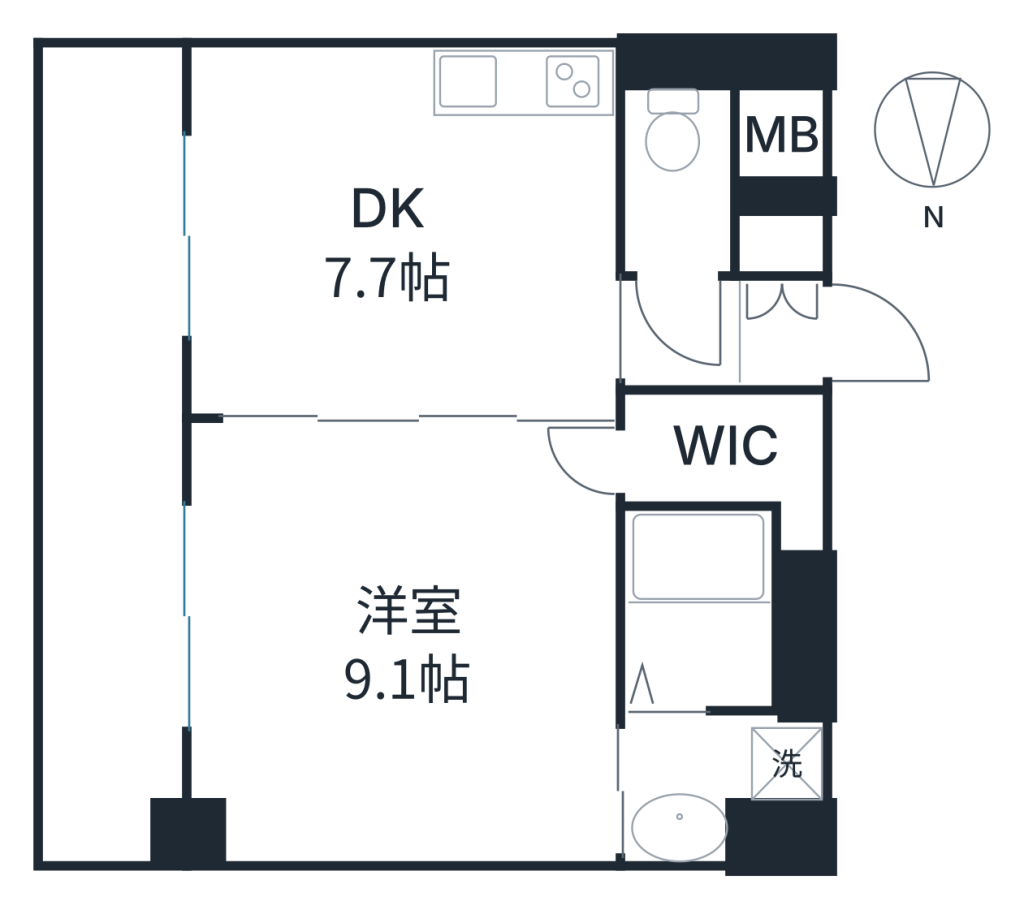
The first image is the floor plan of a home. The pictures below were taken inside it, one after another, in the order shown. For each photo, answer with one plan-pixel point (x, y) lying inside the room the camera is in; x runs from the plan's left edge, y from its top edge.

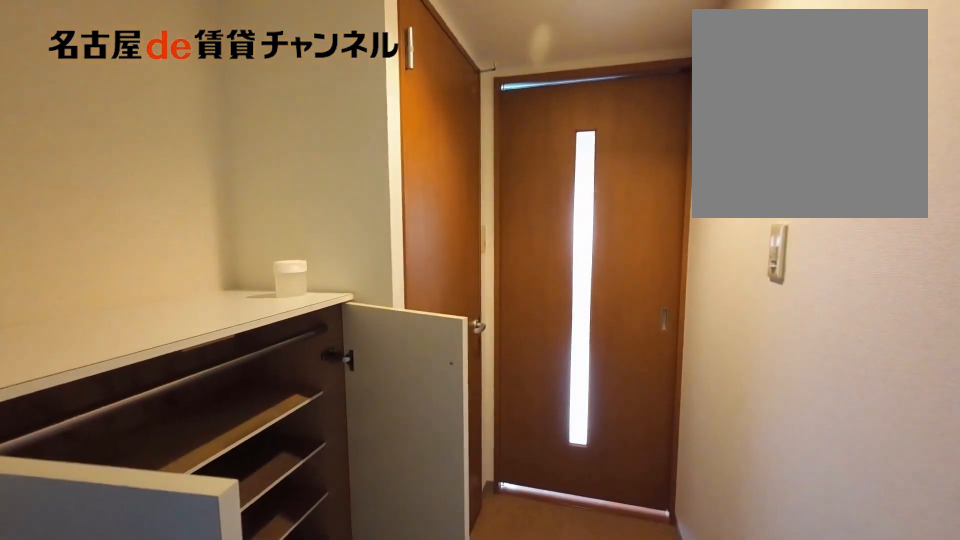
(728, 316)
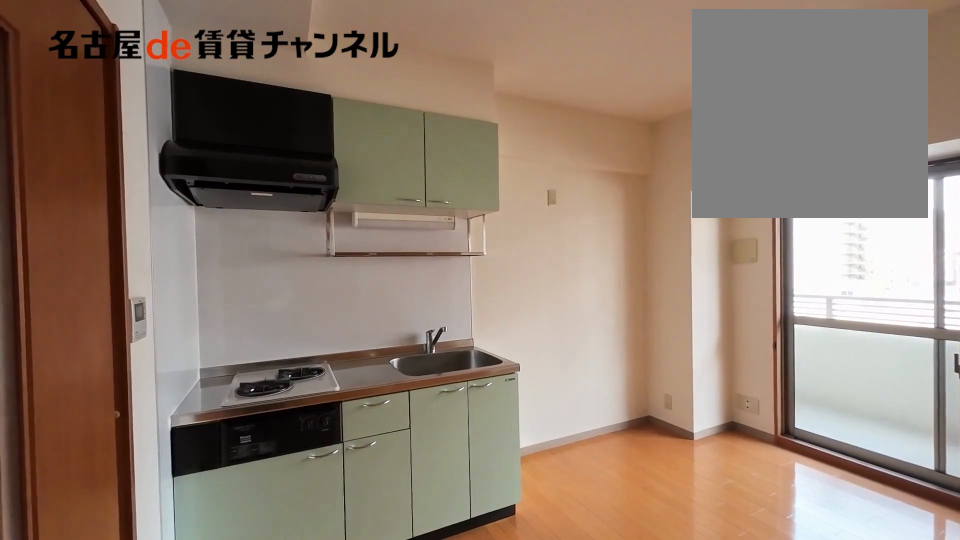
(398, 232)
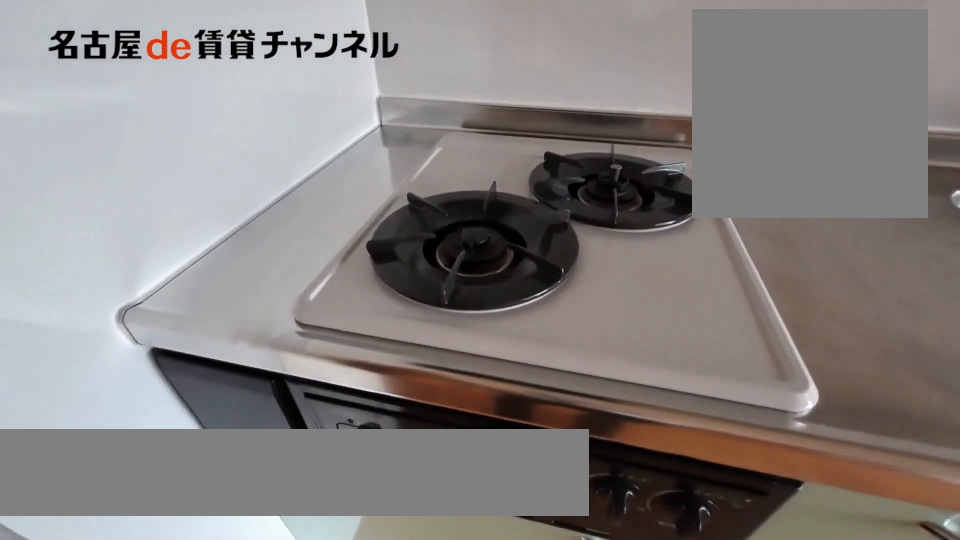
(523, 85)
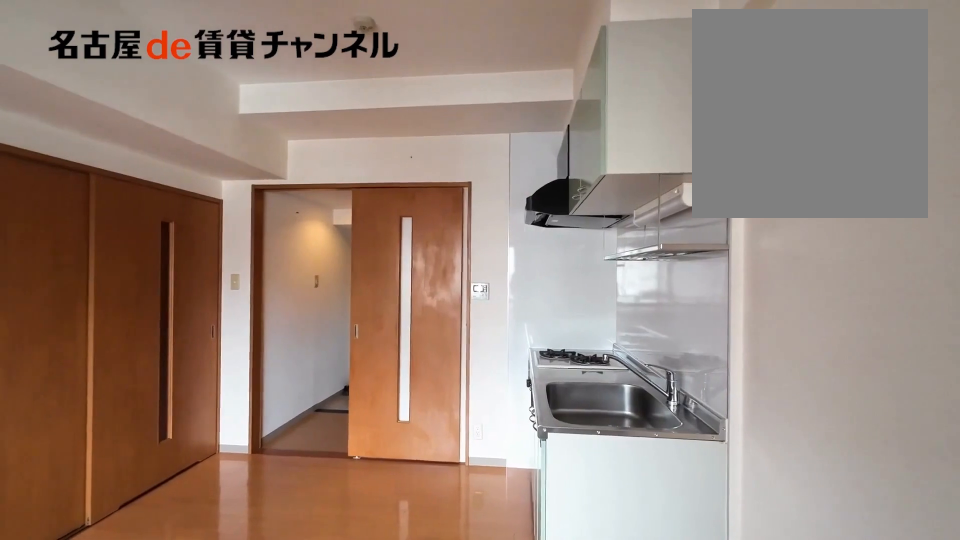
(403, 229)
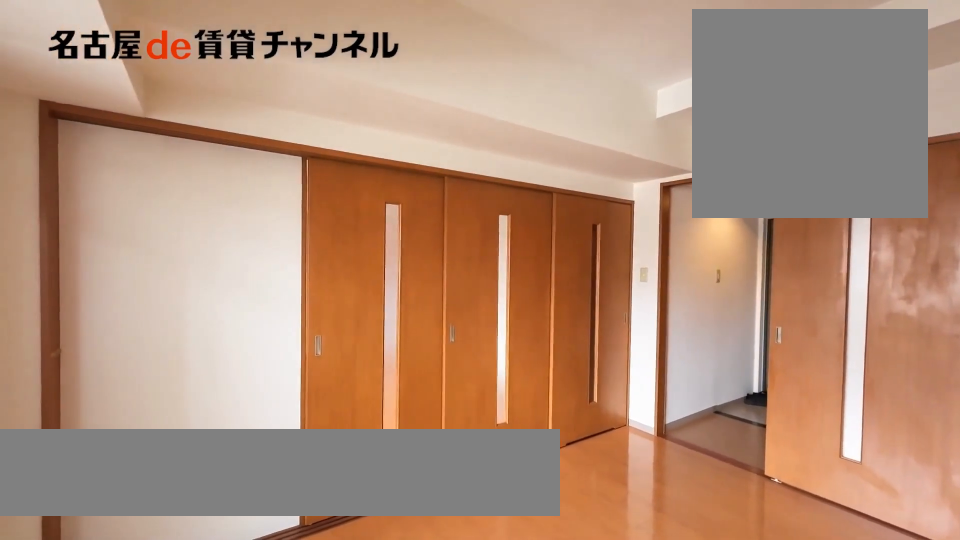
(403, 229)
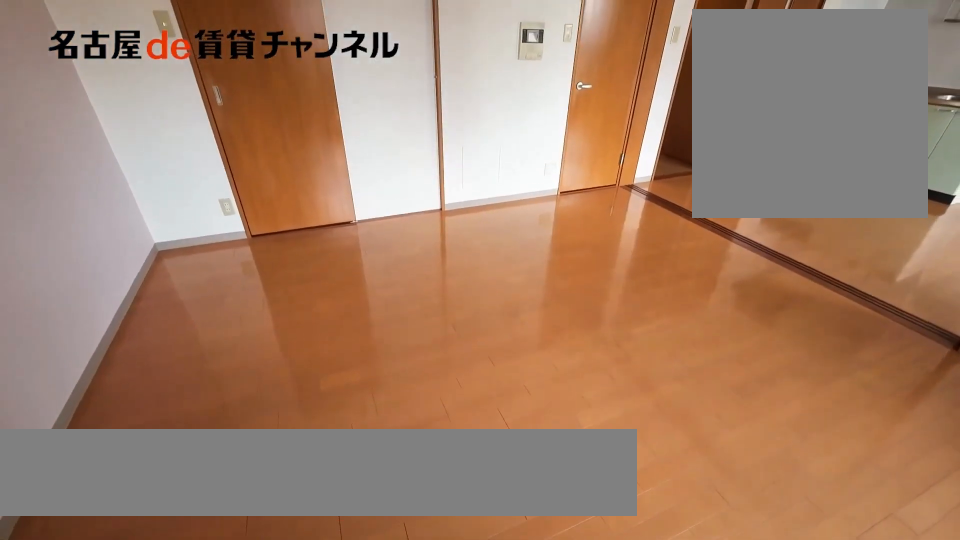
(398, 644)
